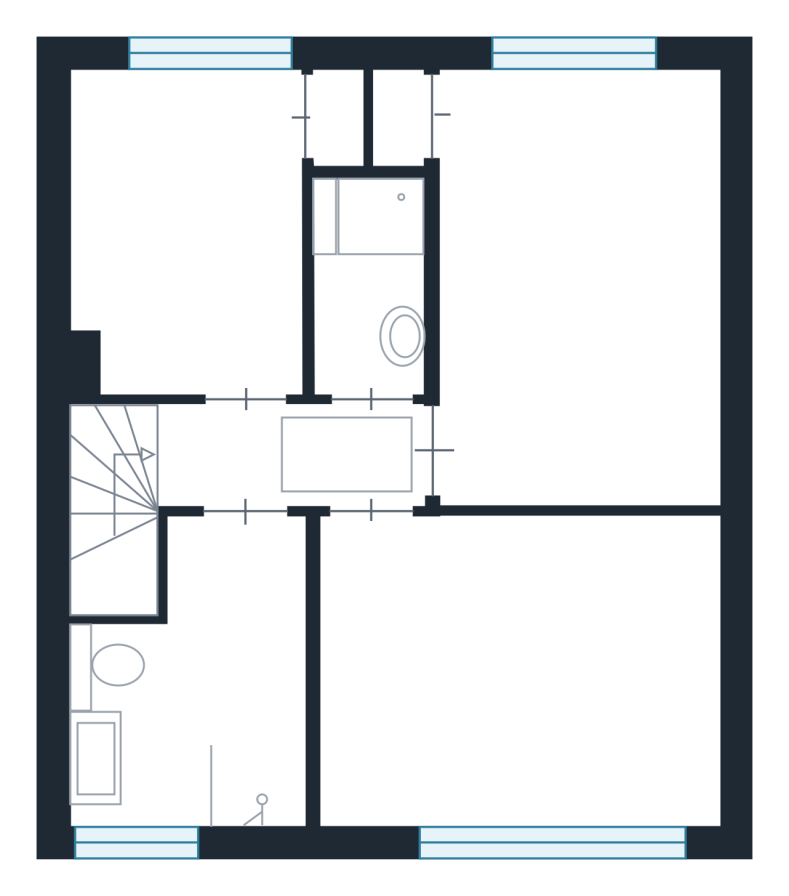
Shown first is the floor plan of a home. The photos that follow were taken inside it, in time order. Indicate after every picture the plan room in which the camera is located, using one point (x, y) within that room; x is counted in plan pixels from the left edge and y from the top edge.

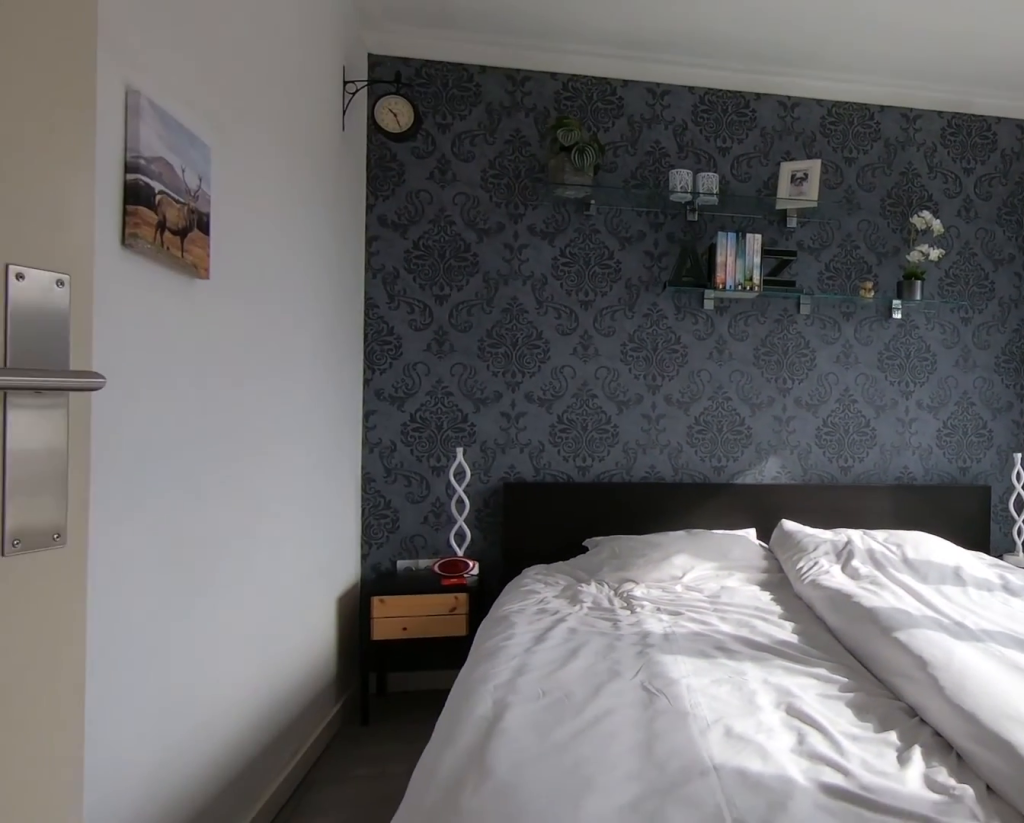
(520, 671)
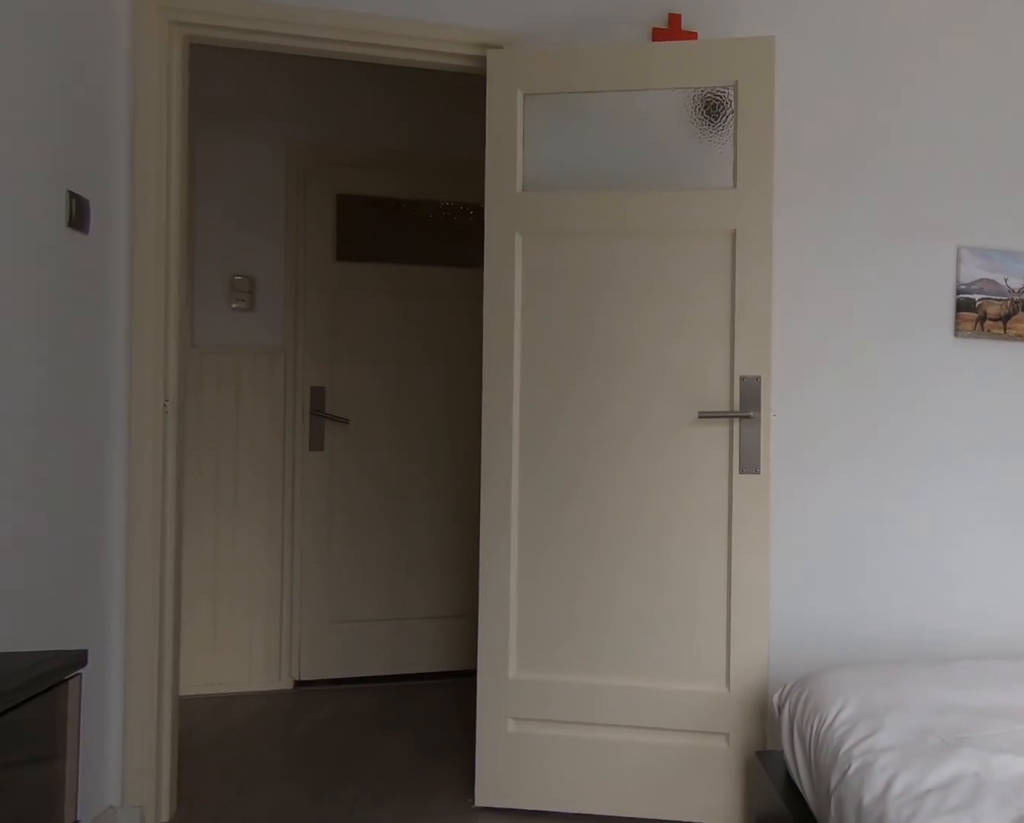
(520, 671)
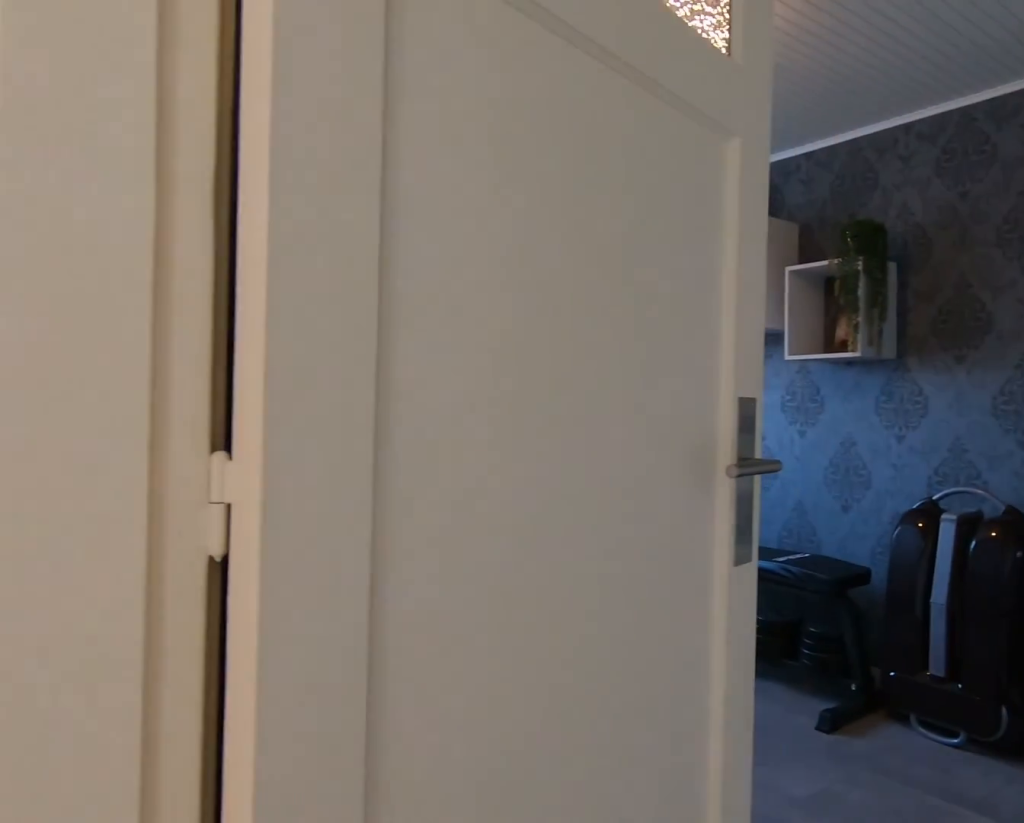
(292, 454)
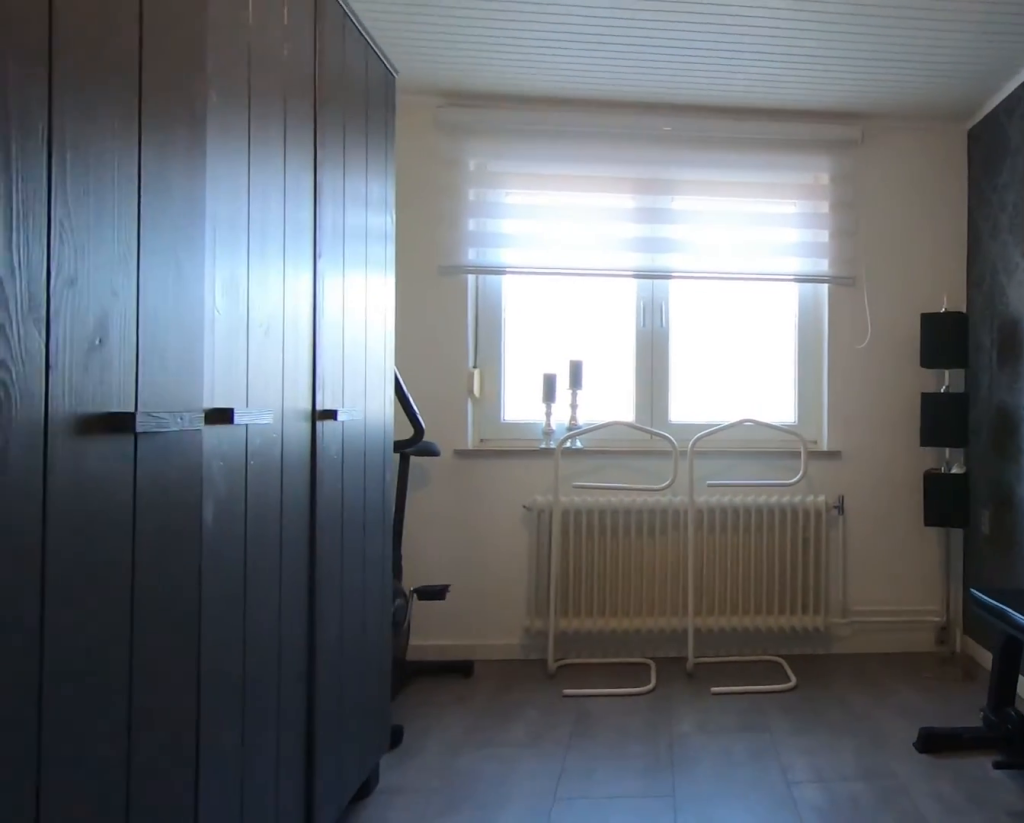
(577, 287)
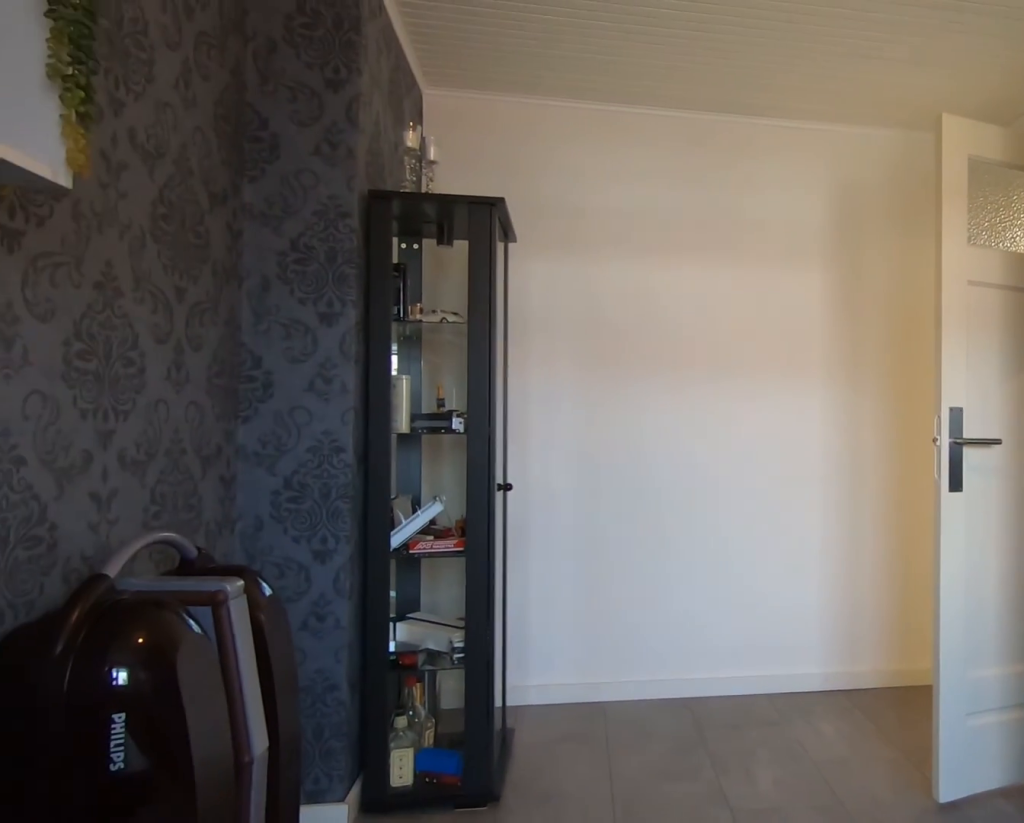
(577, 287)
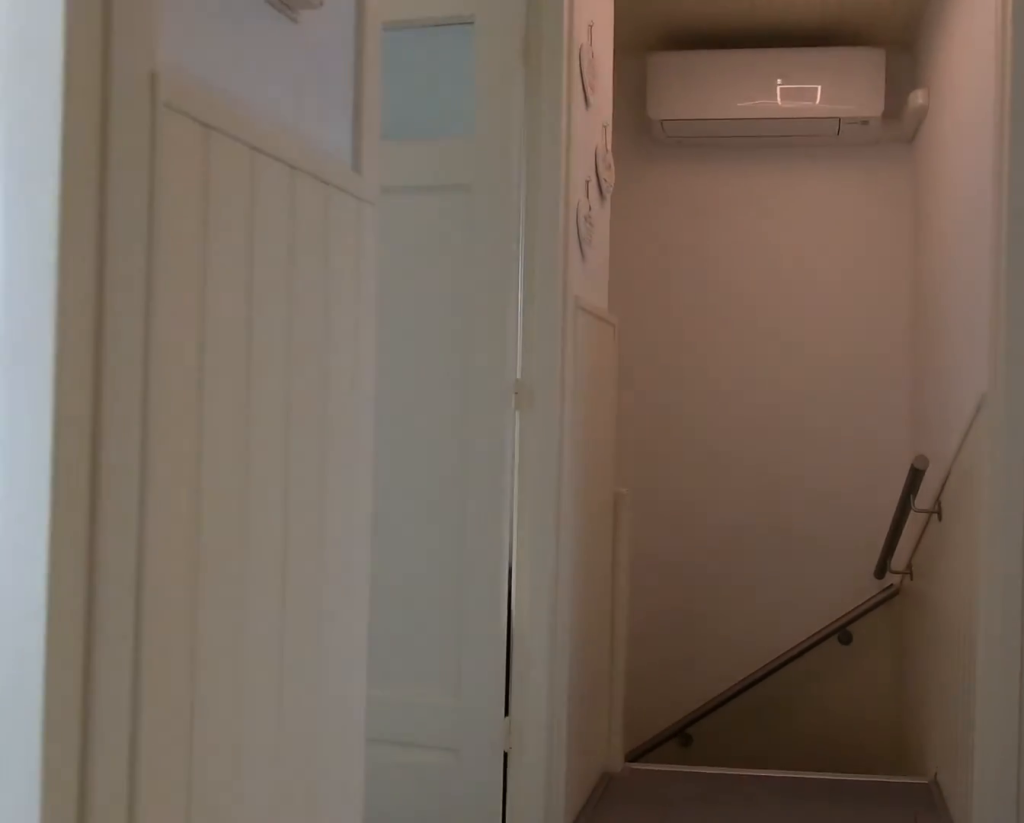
(291, 454)
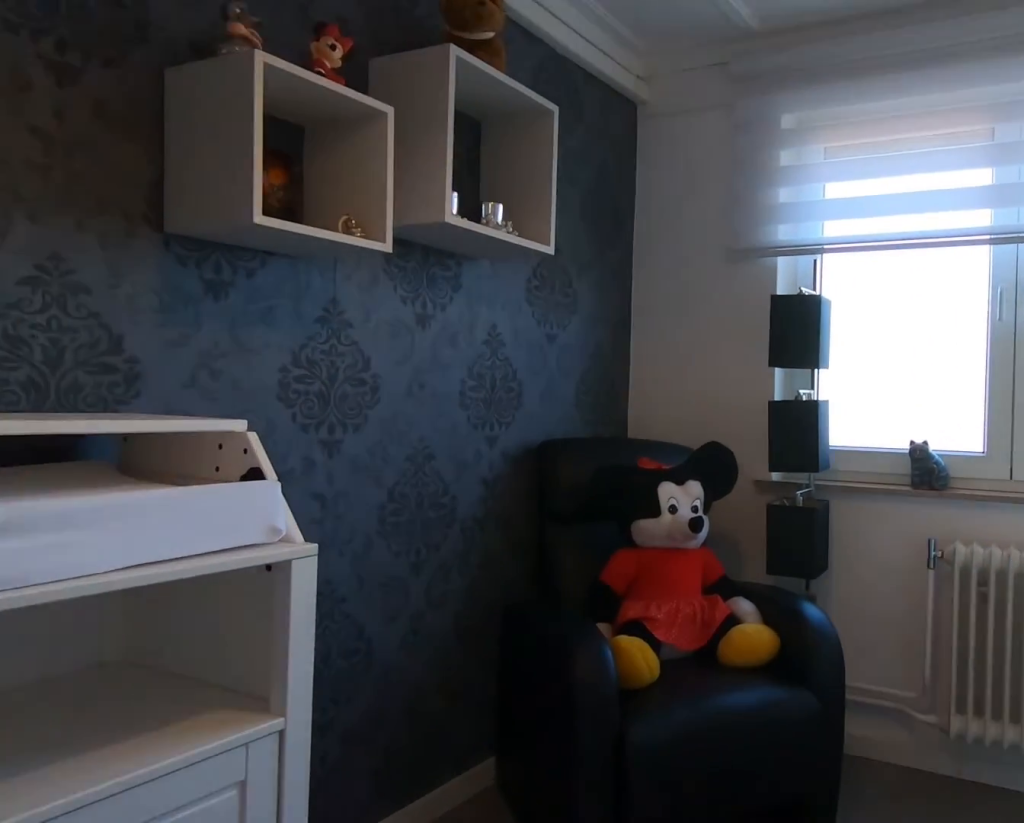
(188, 229)
